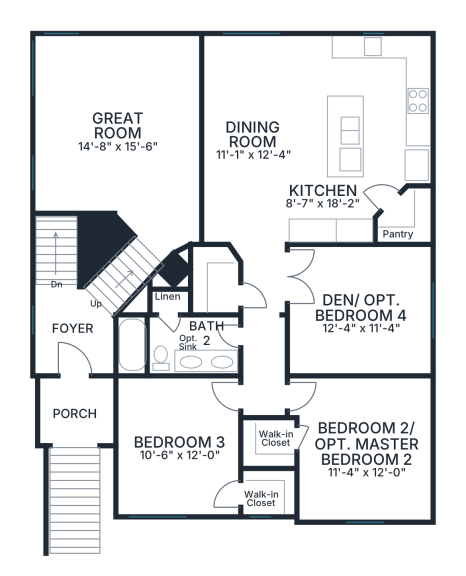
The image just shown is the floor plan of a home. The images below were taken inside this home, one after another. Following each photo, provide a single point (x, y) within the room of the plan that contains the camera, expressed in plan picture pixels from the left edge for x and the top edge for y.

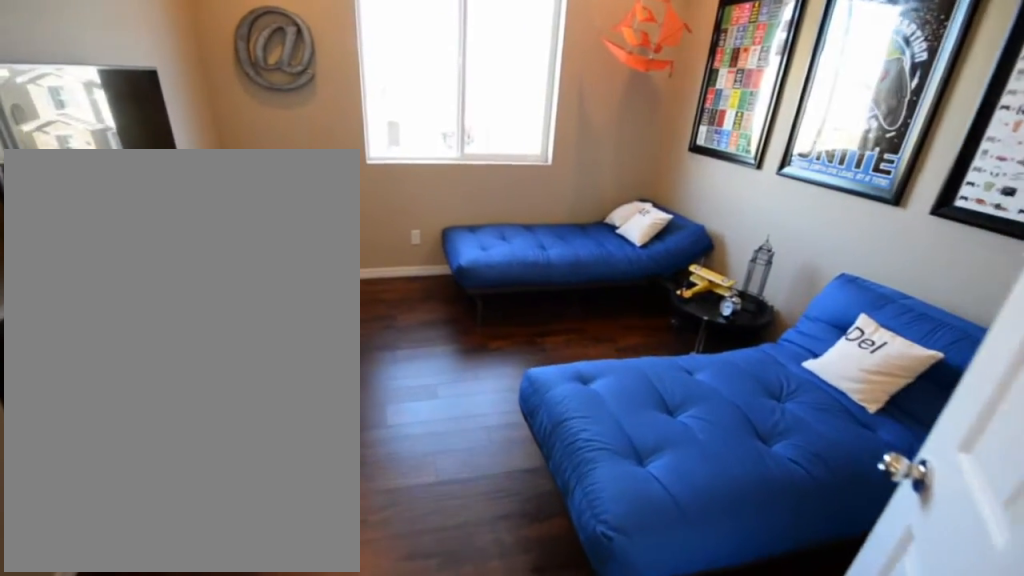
(359, 310)
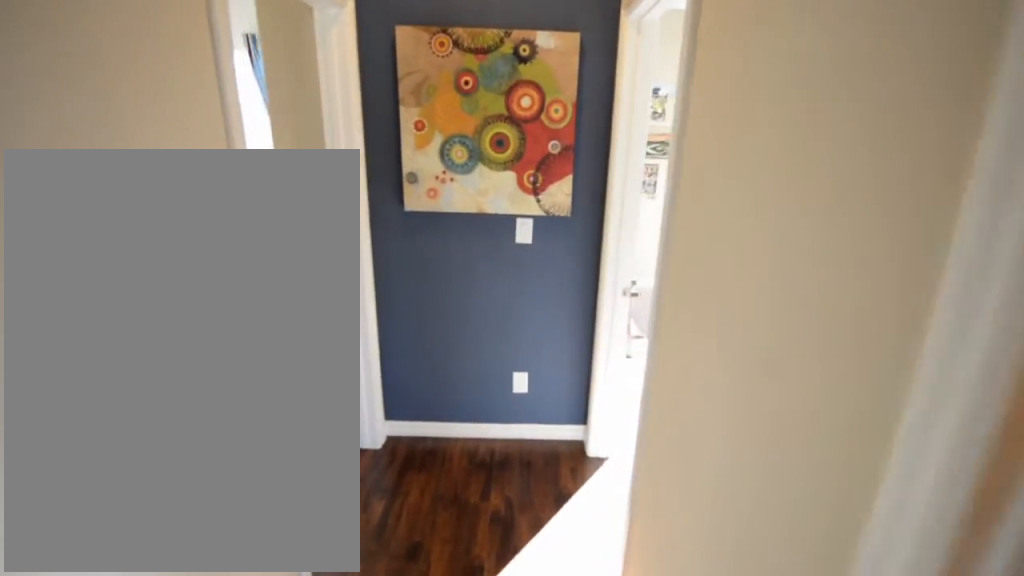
(264, 331)
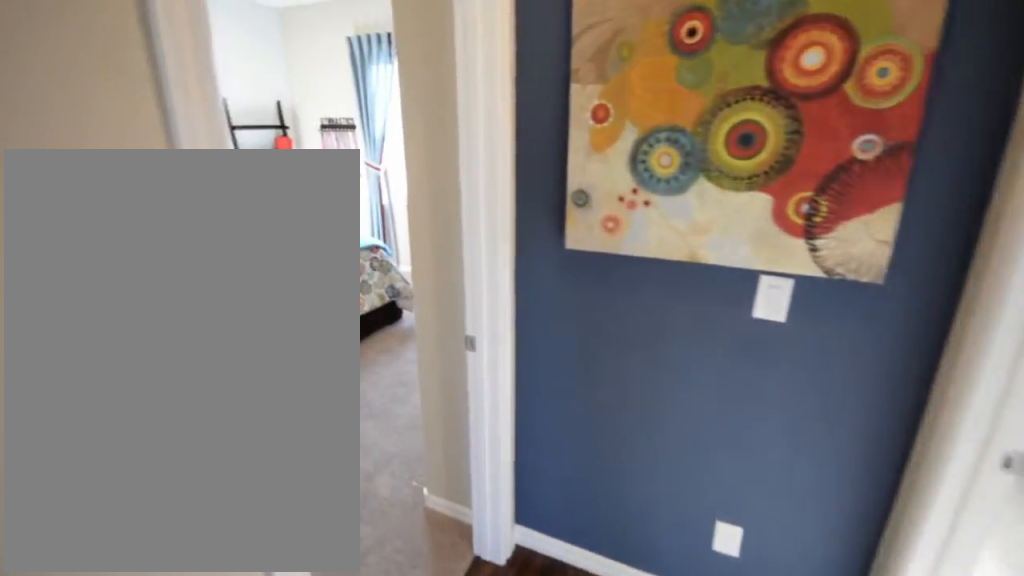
(264, 331)
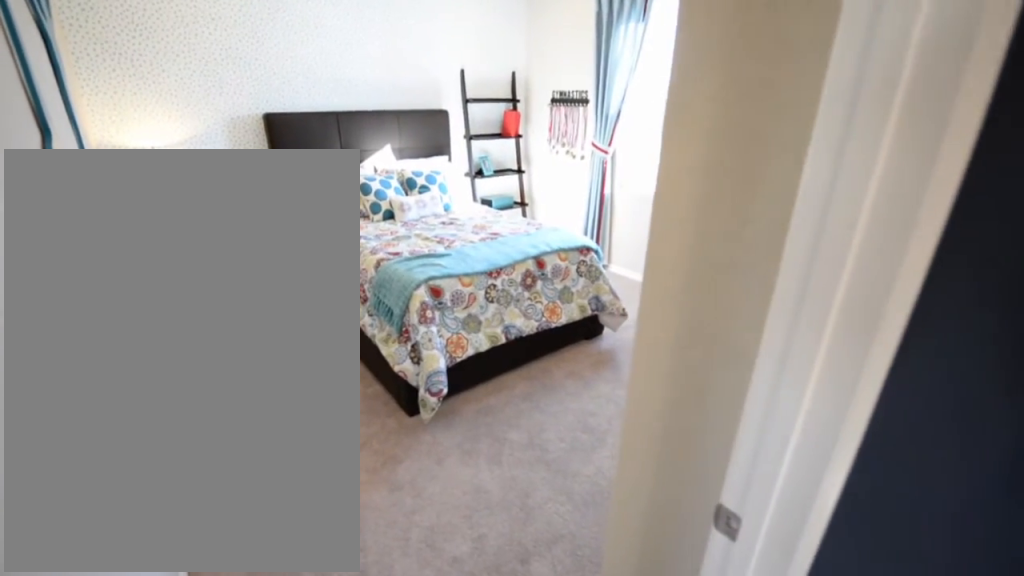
(351, 447)
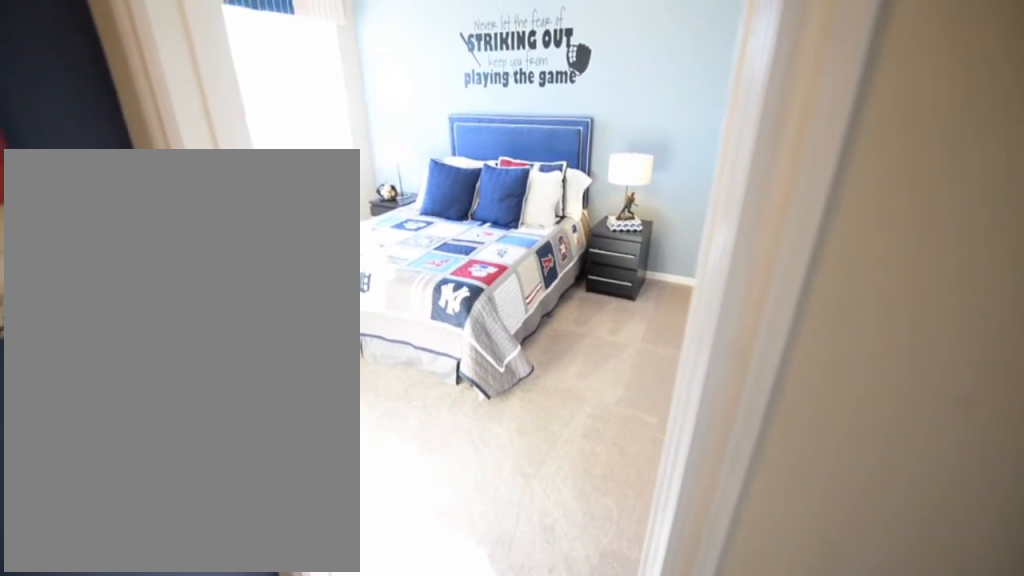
(189, 455)
